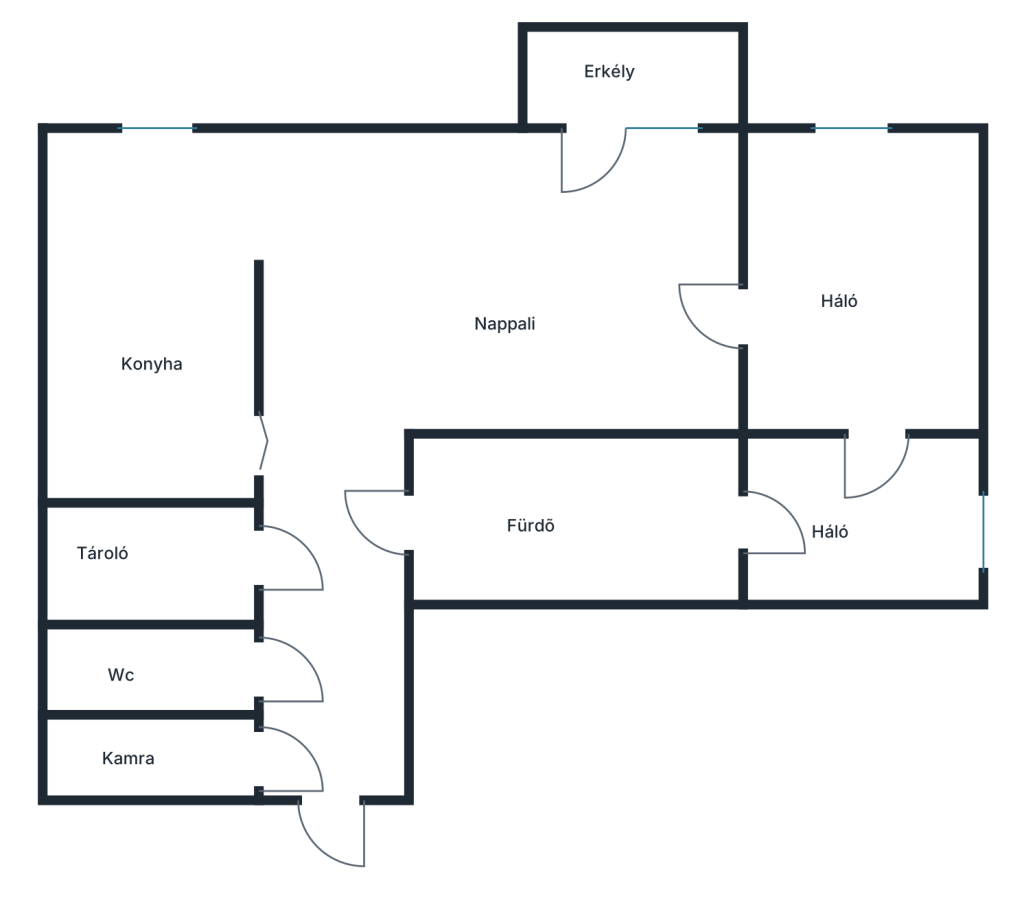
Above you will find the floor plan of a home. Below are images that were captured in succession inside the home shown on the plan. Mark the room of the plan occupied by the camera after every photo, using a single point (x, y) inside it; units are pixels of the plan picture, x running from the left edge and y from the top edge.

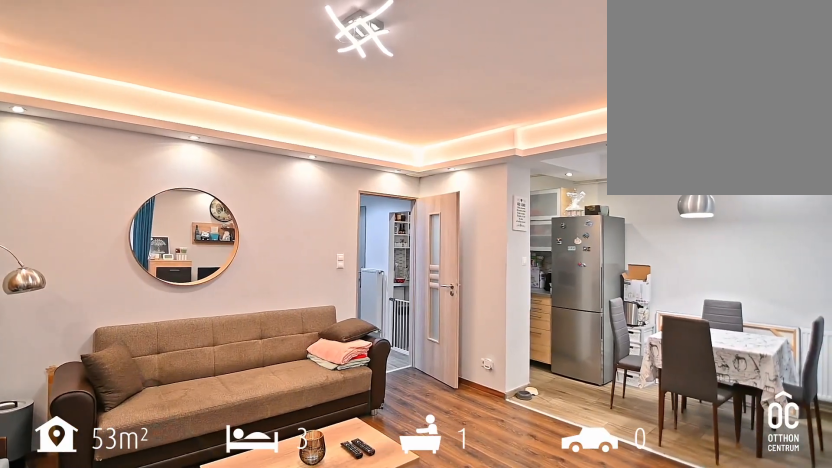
(495, 284)
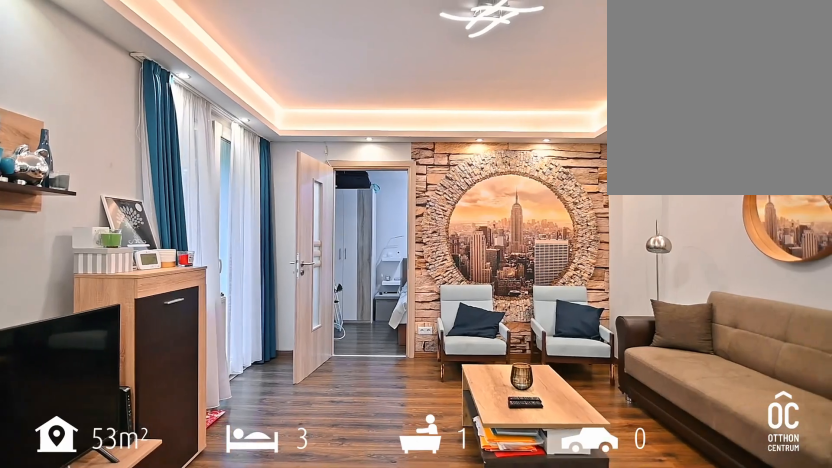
(495, 284)
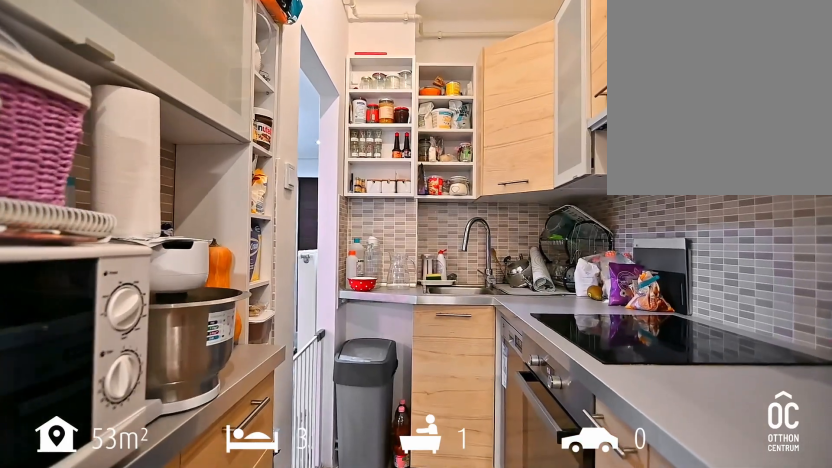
(149, 323)
